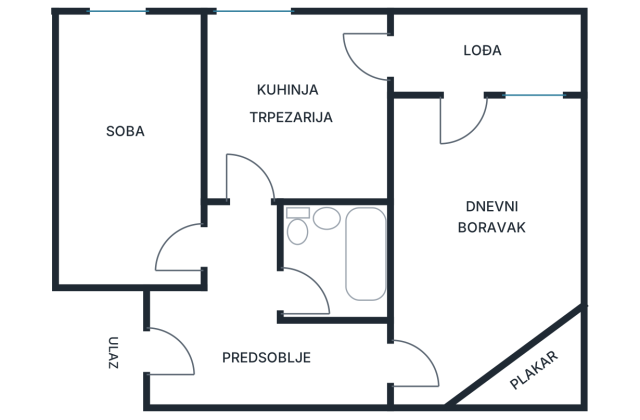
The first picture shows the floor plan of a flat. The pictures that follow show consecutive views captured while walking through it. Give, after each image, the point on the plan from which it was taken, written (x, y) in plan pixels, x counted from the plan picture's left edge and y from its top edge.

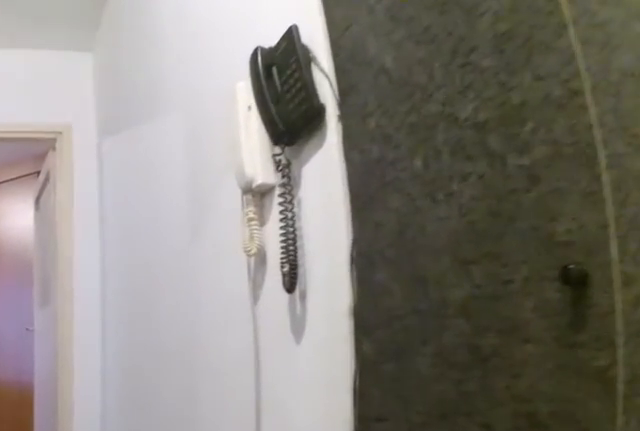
(188, 360)
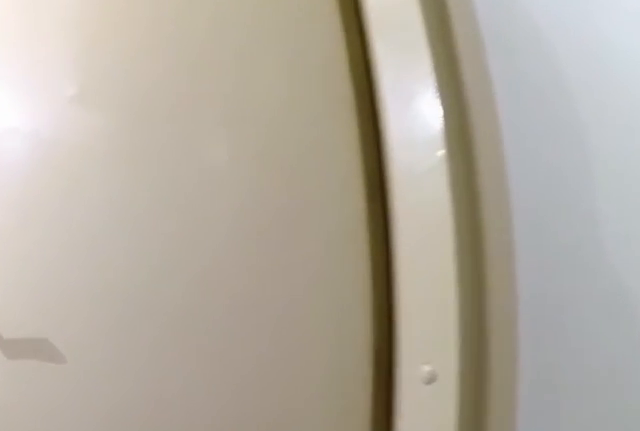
(231, 274)
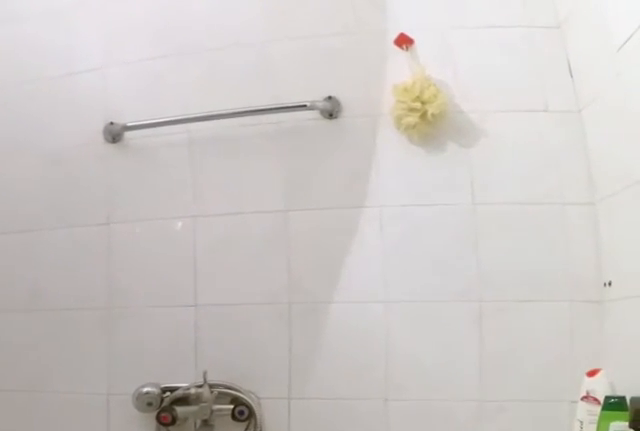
(299, 270)
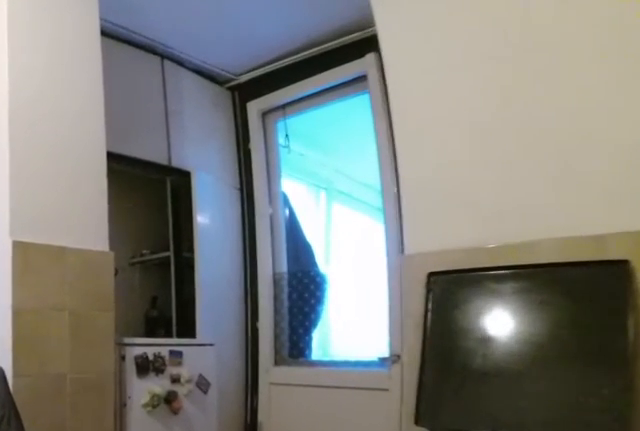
(260, 147)
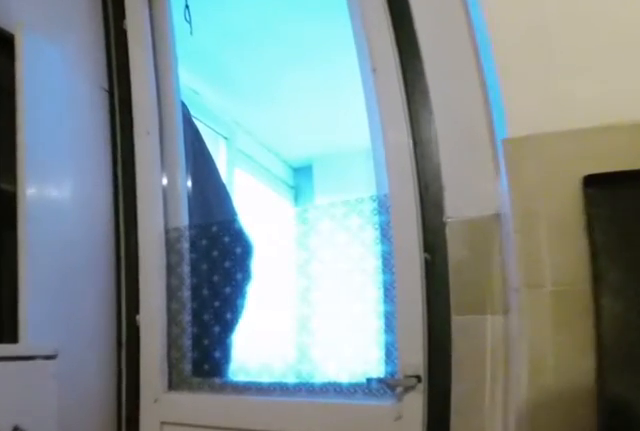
(308, 112)
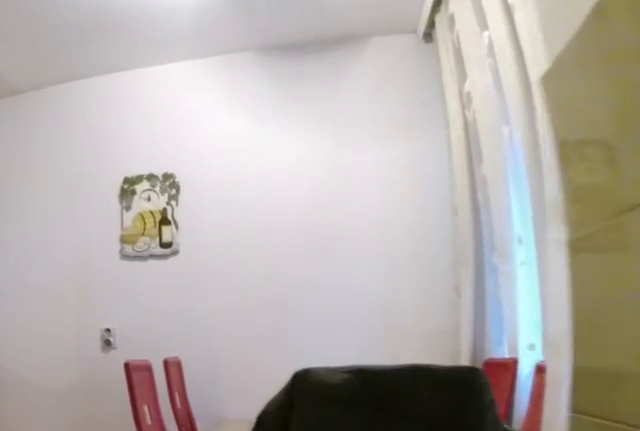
(348, 78)
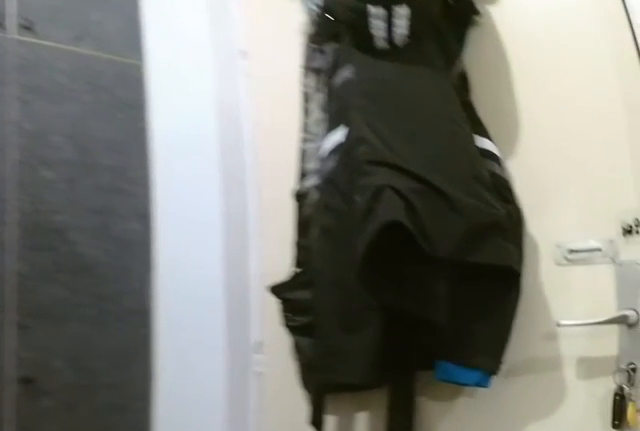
(245, 317)
